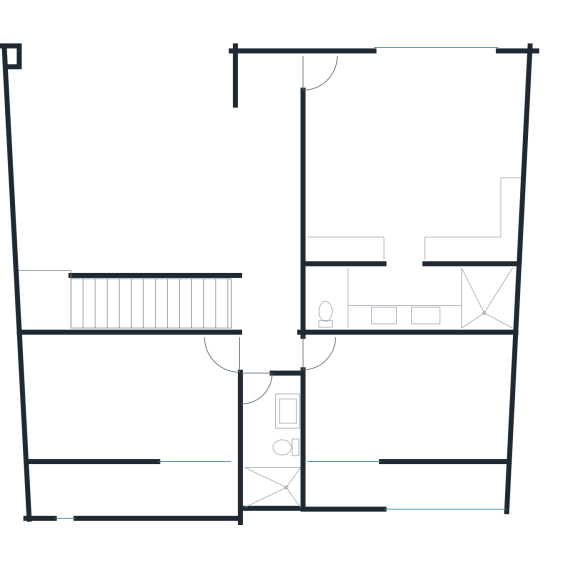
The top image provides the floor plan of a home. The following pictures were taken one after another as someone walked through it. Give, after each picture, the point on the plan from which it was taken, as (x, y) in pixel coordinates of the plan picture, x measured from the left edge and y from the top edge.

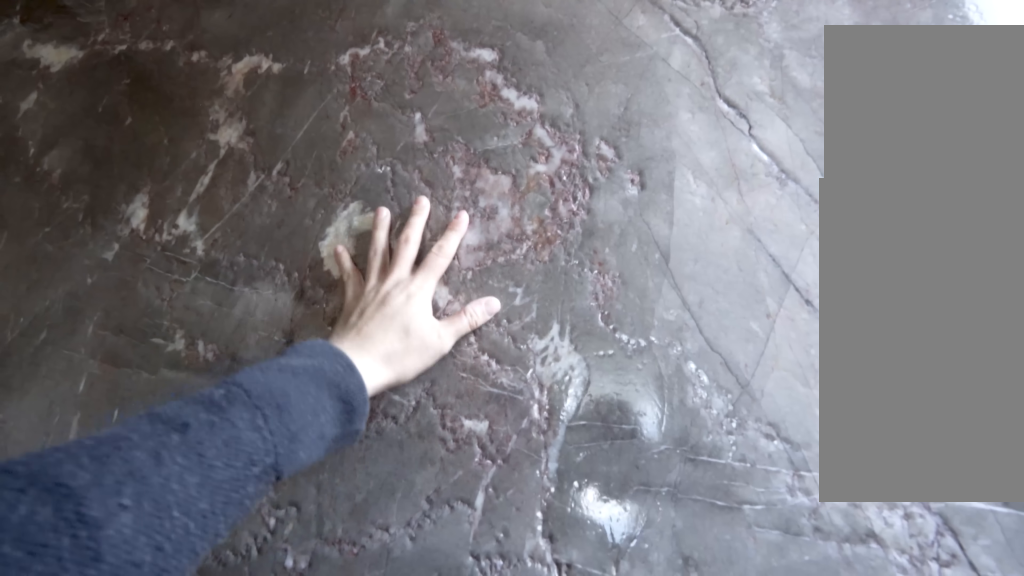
(262, 474)
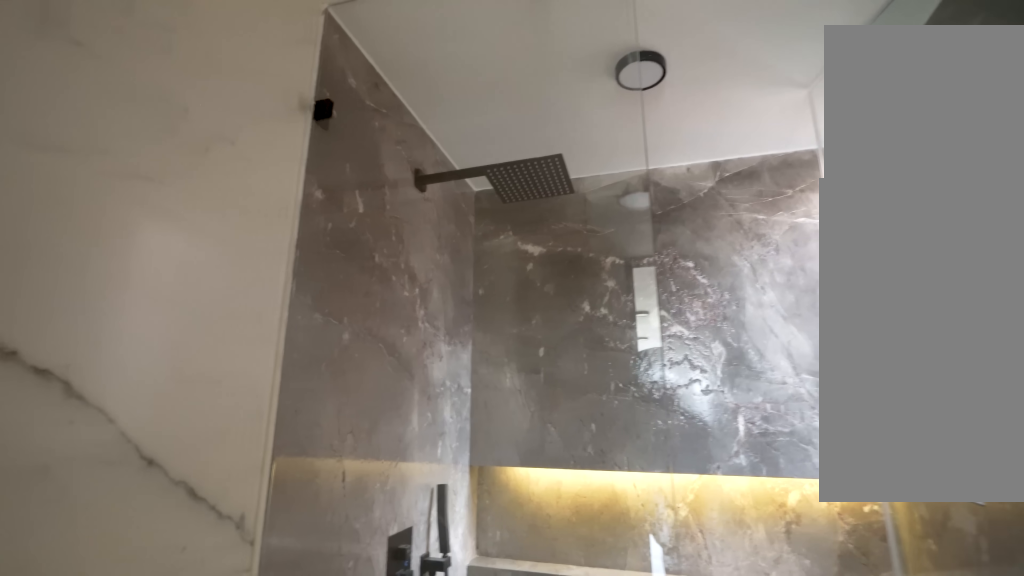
(263, 465)
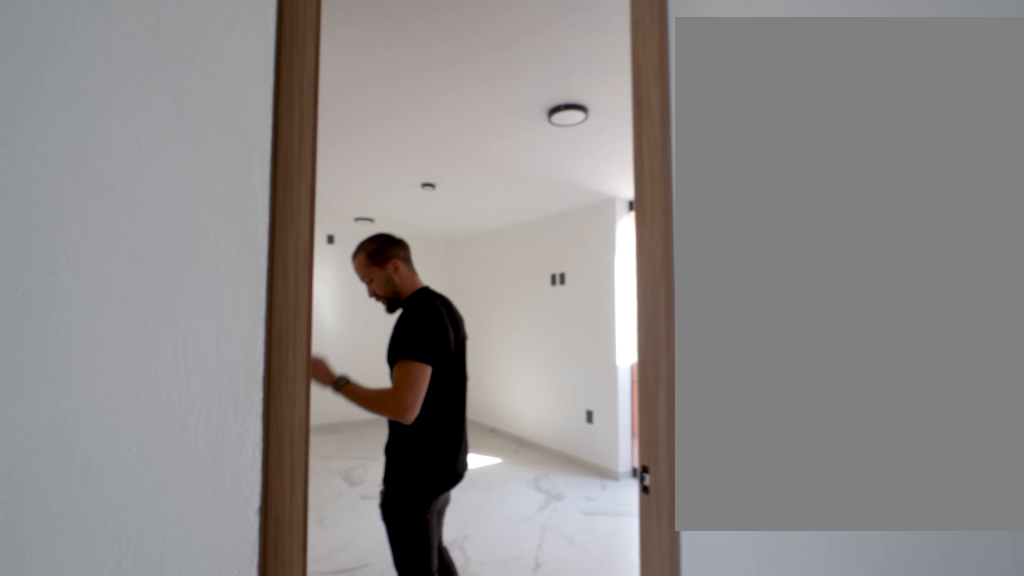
(258, 367)
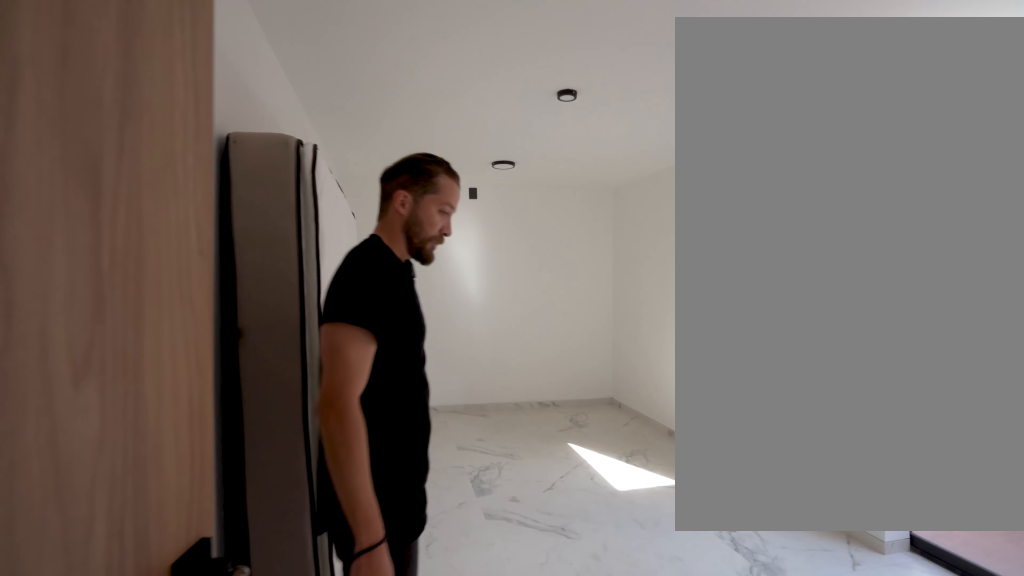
(284, 354)
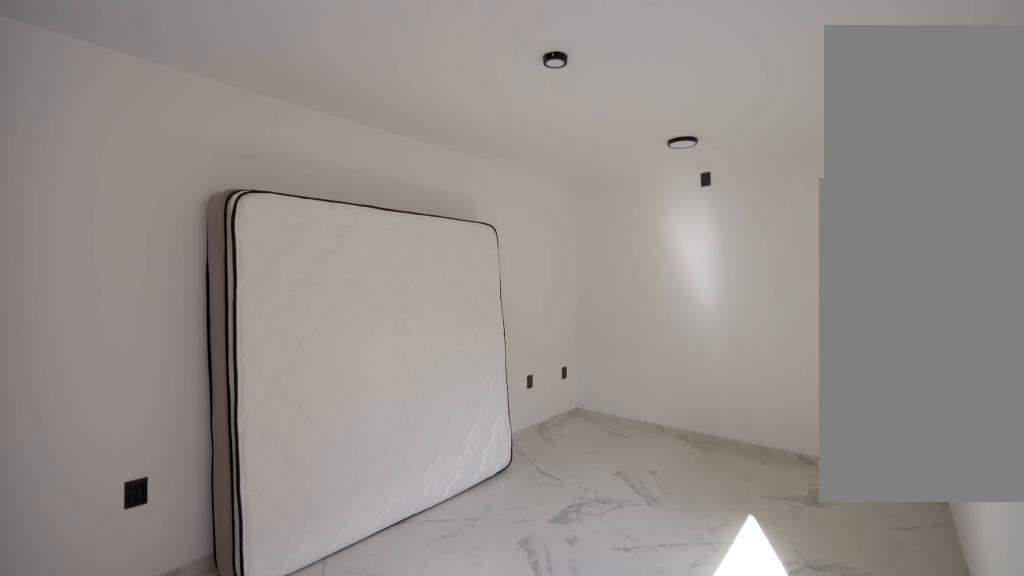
(329, 383)
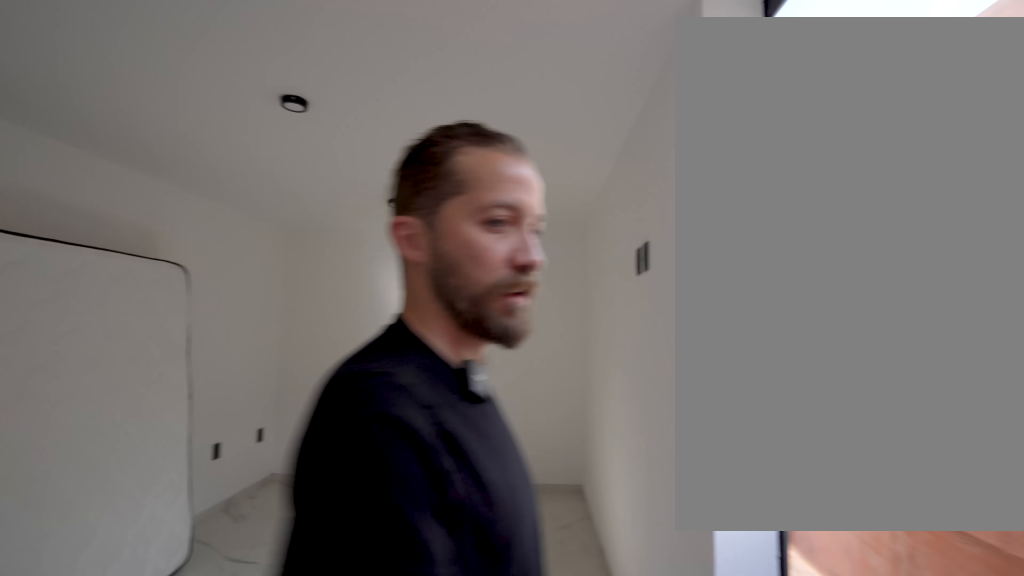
(320, 432)
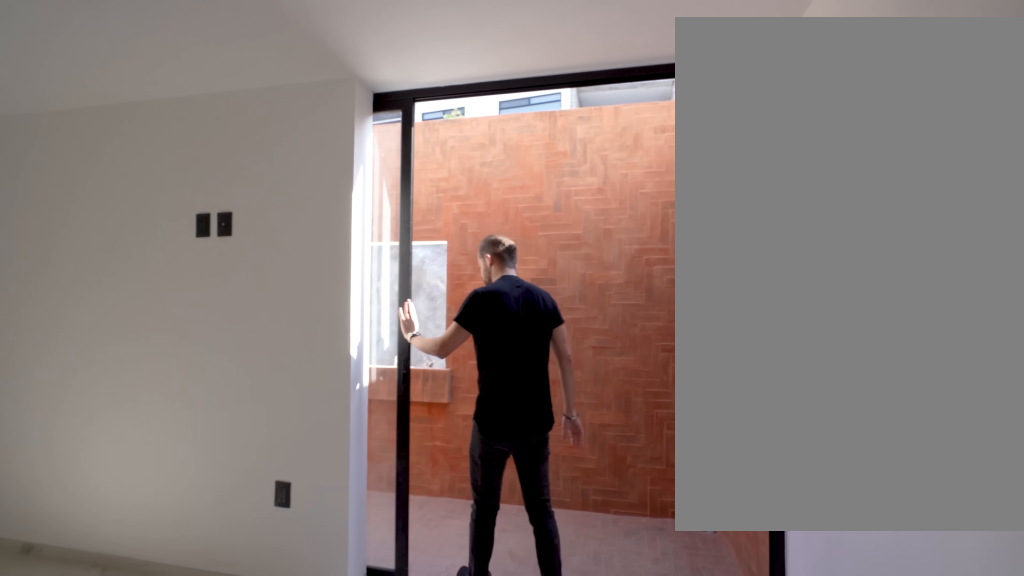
(320, 437)
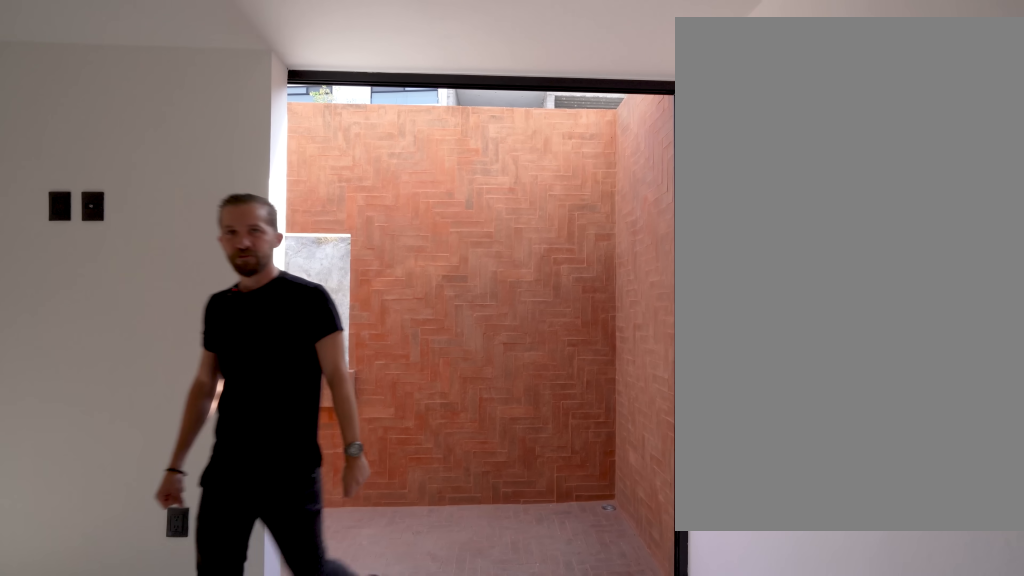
(320, 438)
